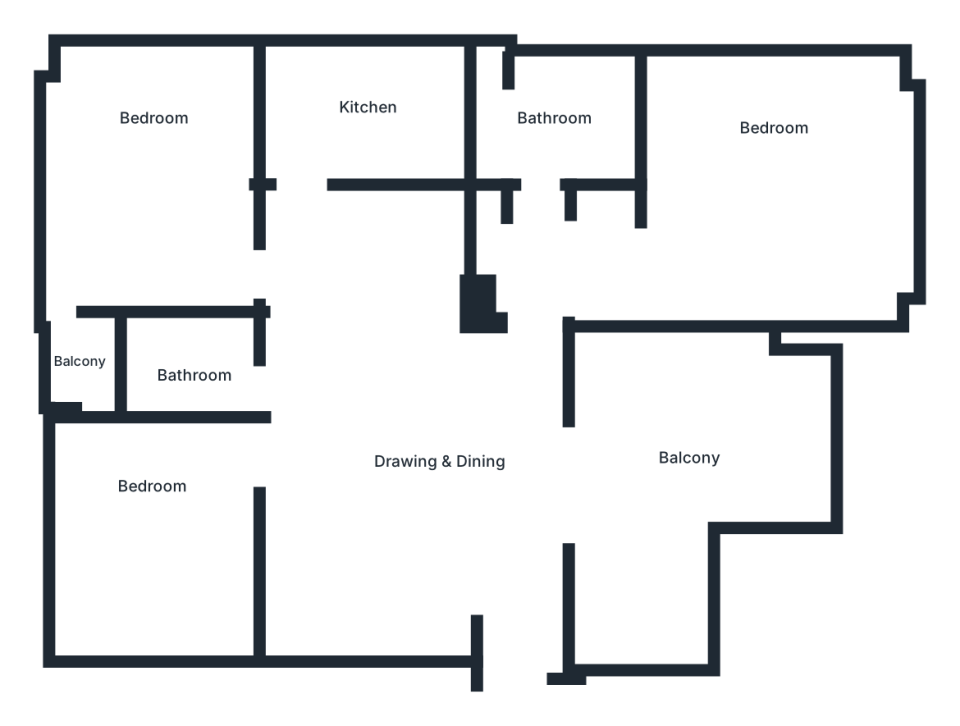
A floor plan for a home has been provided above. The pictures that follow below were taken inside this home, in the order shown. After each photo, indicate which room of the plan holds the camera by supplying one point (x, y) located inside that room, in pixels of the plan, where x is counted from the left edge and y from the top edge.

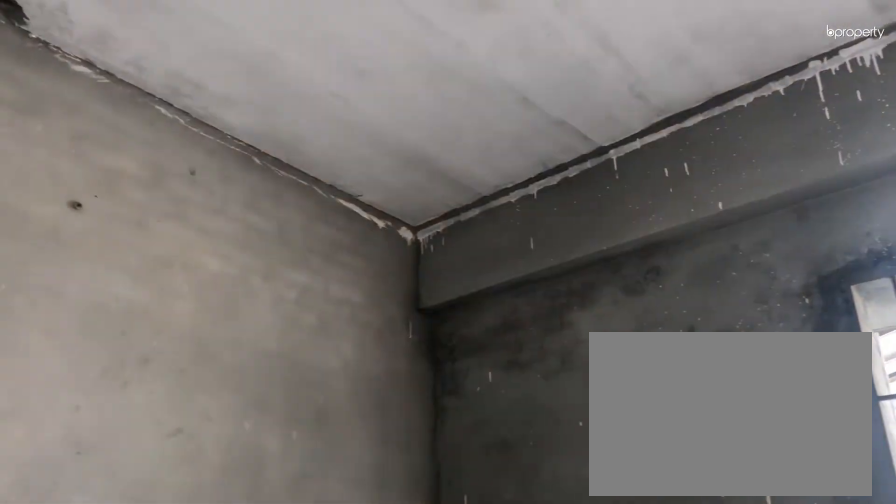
(777, 180)
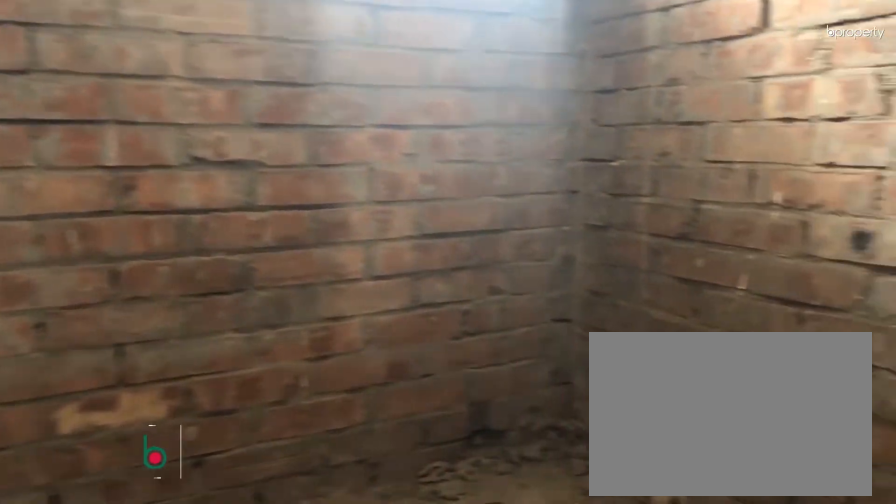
(555, 116)
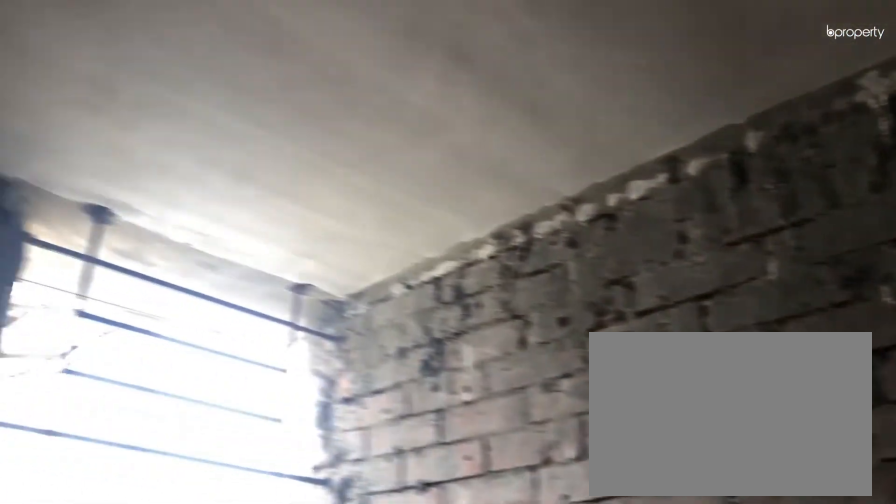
(555, 116)
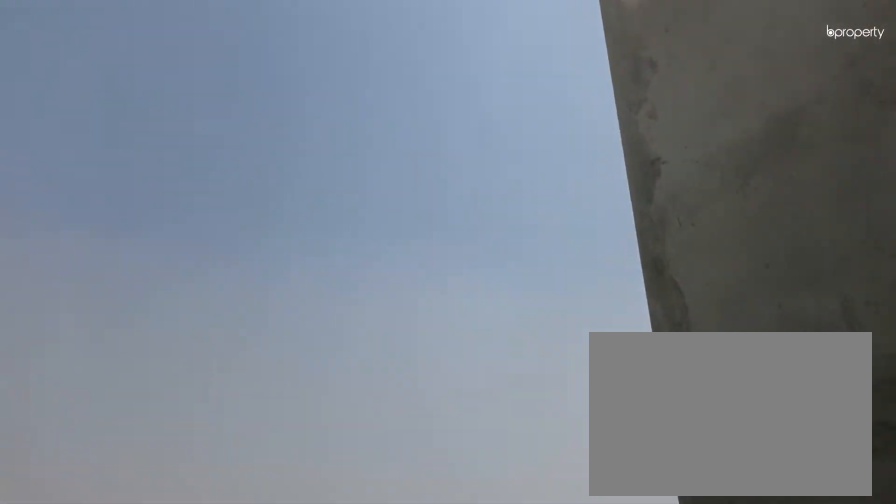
(693, 456)
